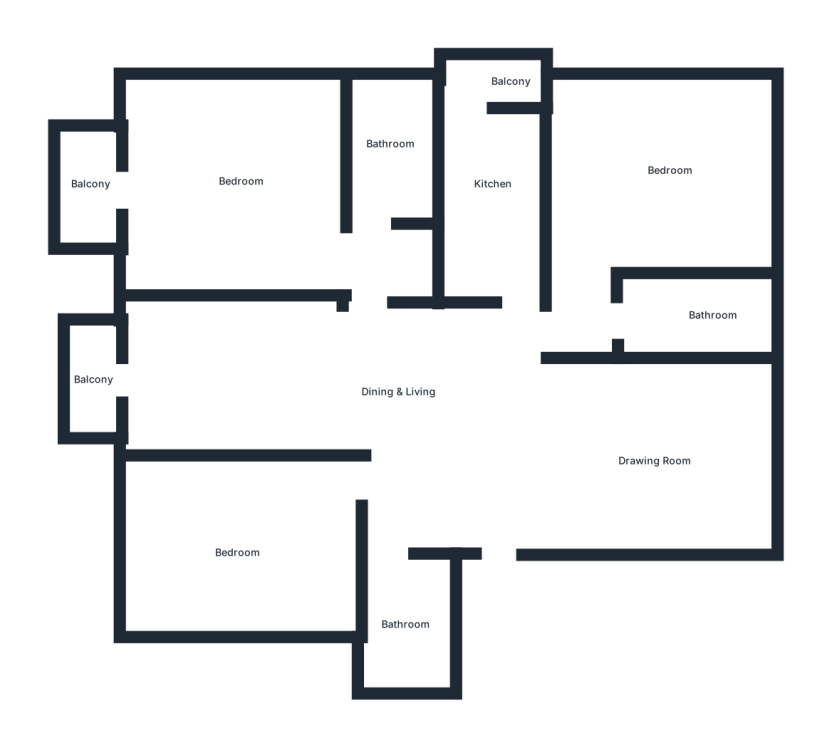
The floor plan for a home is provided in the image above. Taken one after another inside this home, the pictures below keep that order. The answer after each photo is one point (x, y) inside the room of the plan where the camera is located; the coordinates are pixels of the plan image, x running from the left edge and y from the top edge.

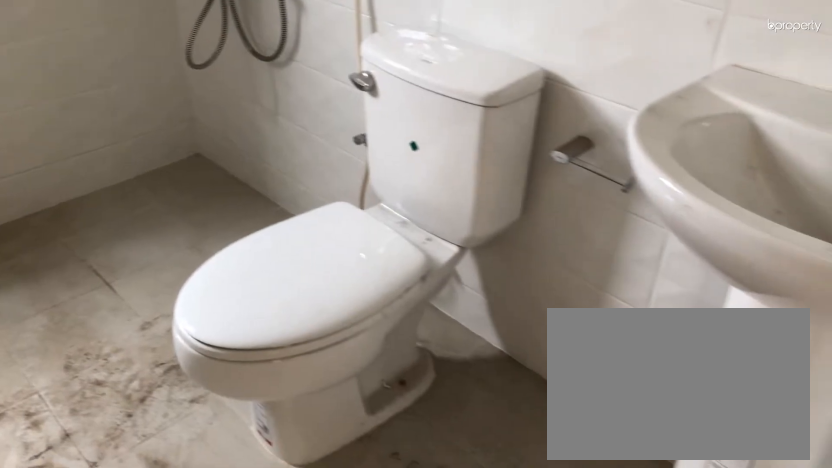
(389, 150)
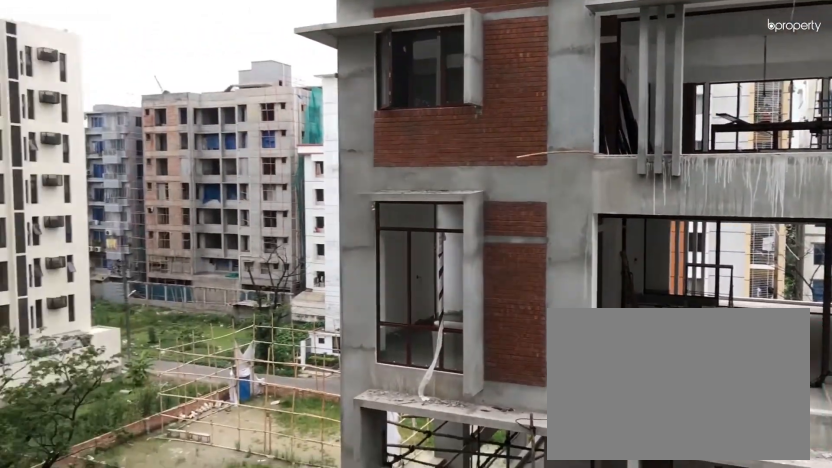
(85, 189)
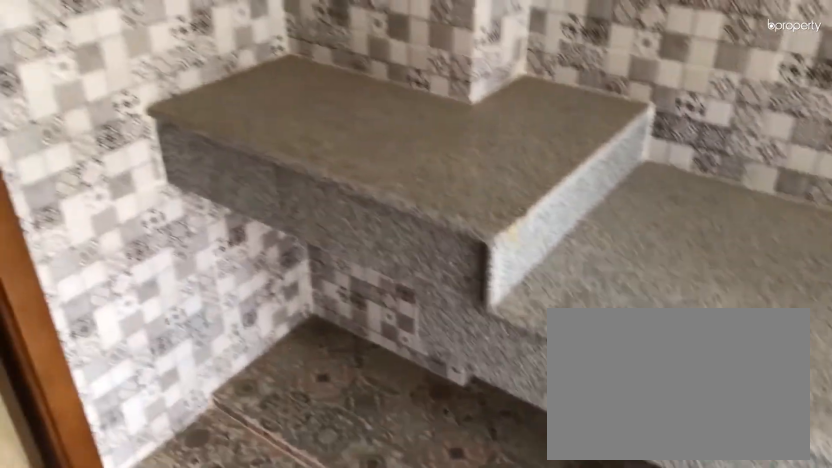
(490, 197)
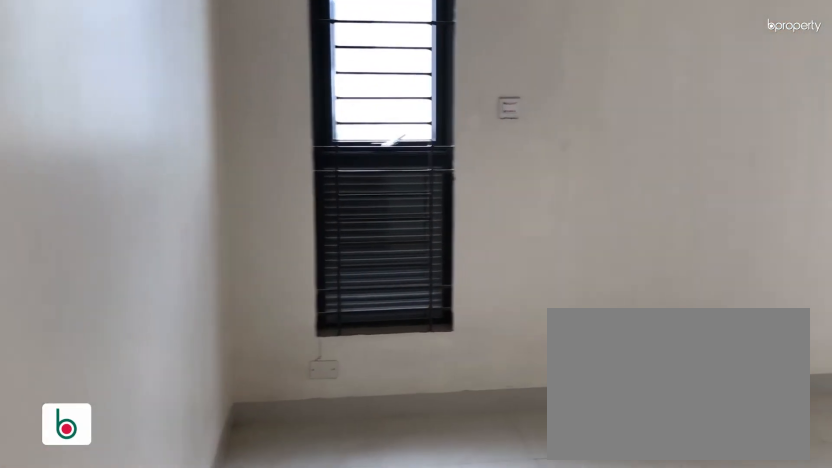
(664, 174)
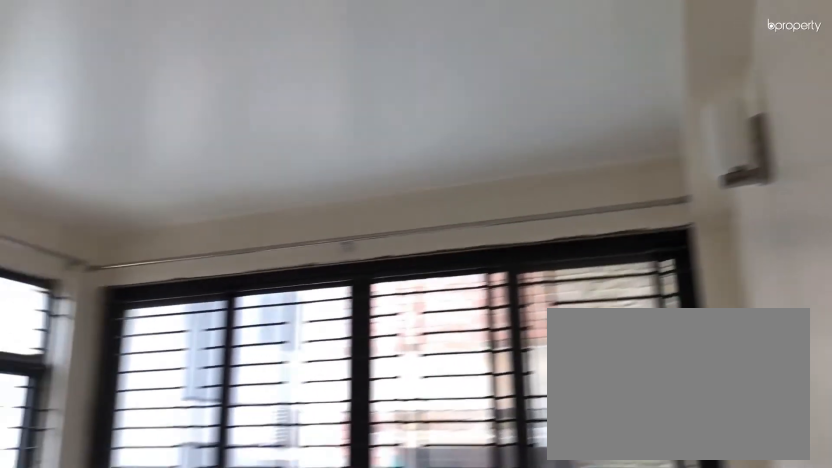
(664, 174)
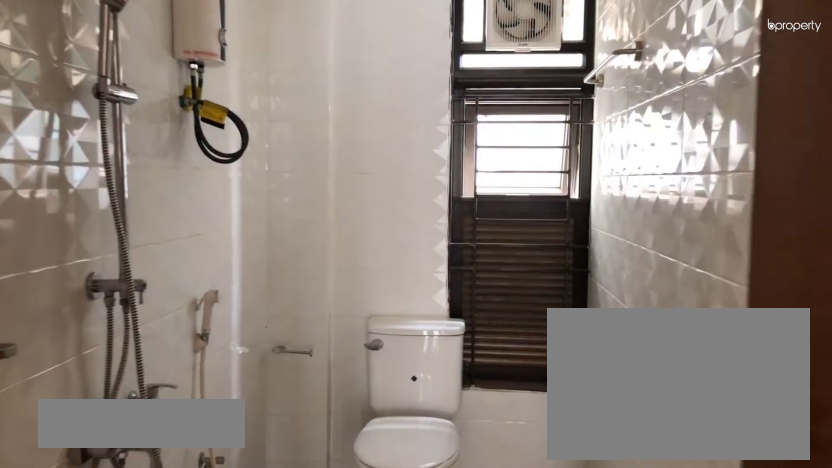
(696, 312)
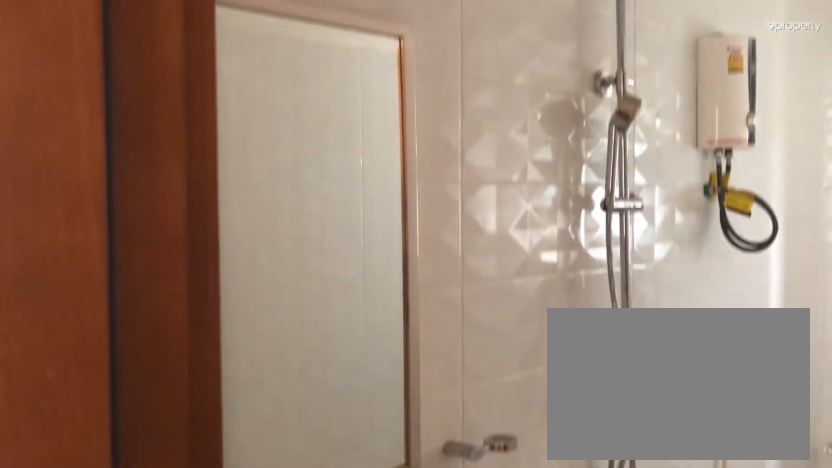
(696, 312)
